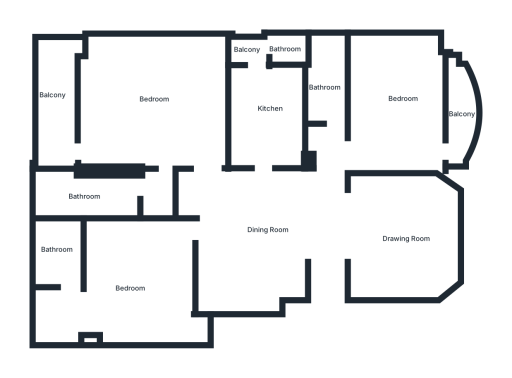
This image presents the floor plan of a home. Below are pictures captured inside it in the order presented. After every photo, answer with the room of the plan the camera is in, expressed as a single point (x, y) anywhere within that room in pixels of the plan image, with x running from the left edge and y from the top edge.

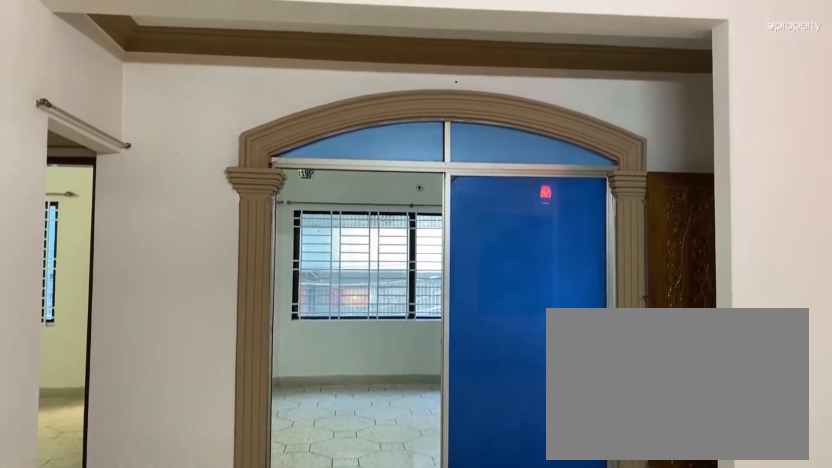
(253, 233)
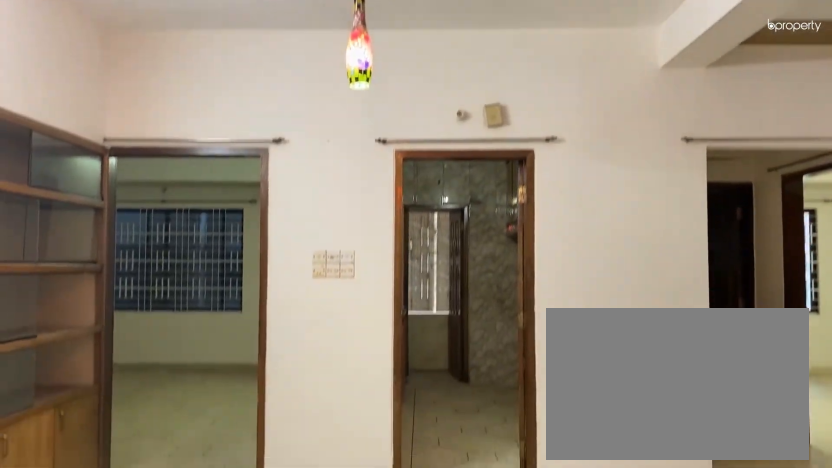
(253, 233)
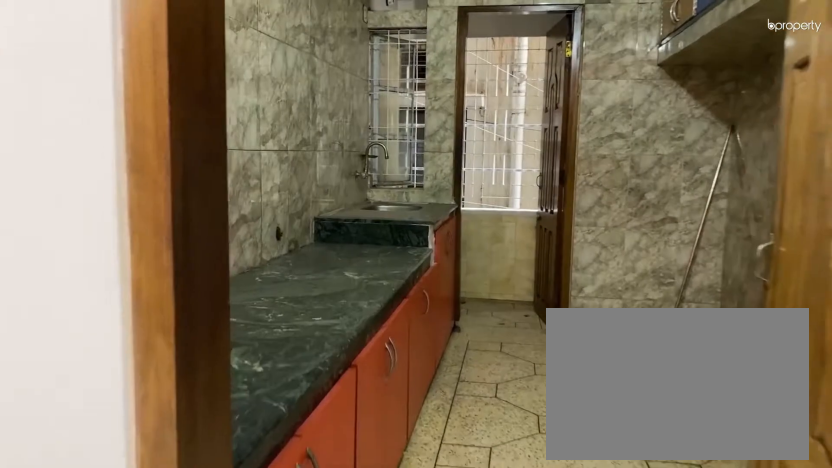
(259, 142)
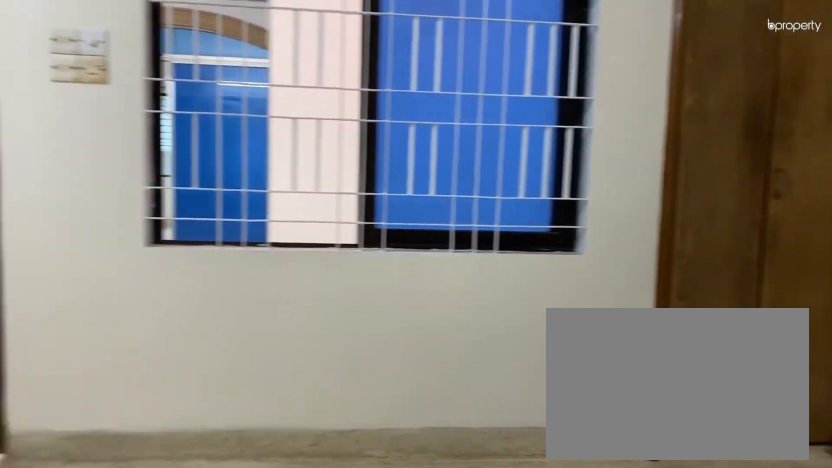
(138, 290)
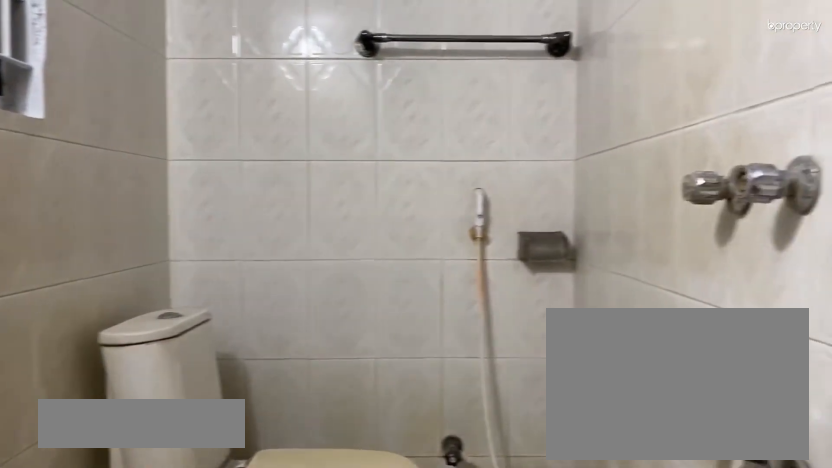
(57, 253)
